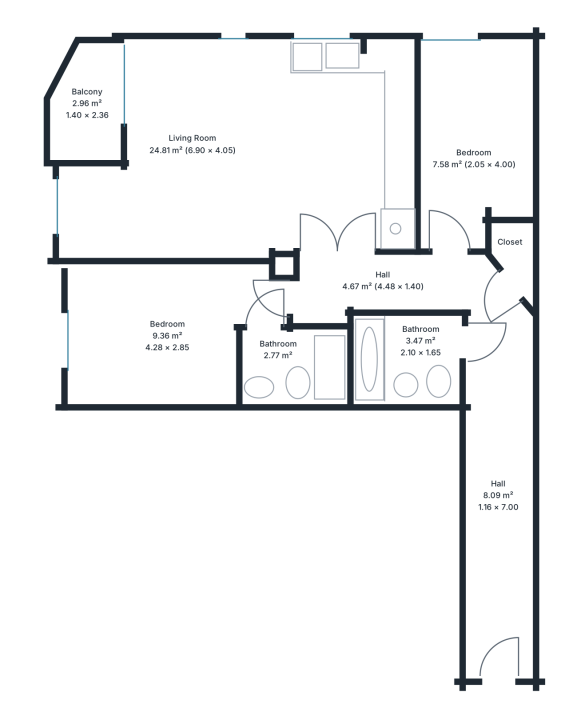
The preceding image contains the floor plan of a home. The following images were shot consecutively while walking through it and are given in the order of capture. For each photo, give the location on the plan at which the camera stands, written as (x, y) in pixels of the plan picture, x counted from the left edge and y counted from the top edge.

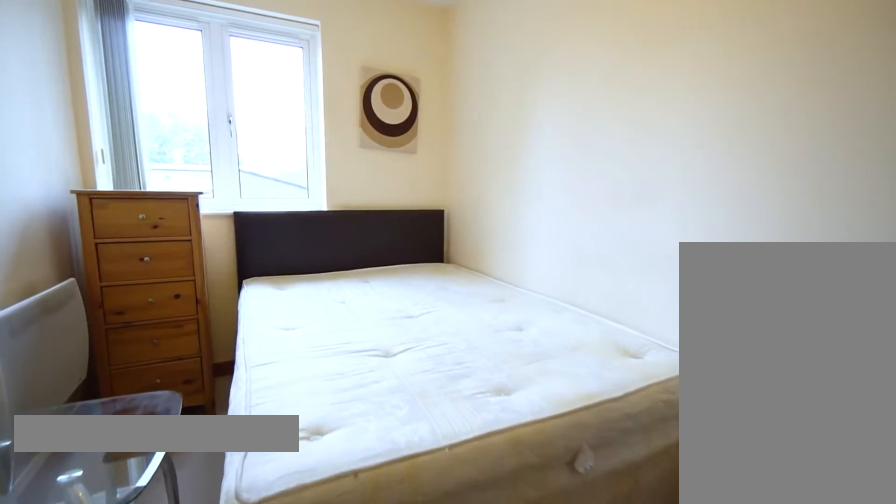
(455, 184)
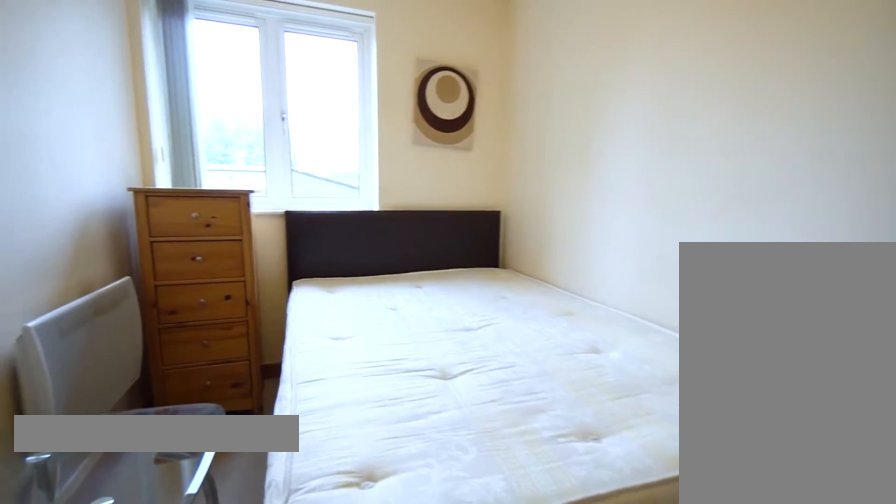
(455, 175)
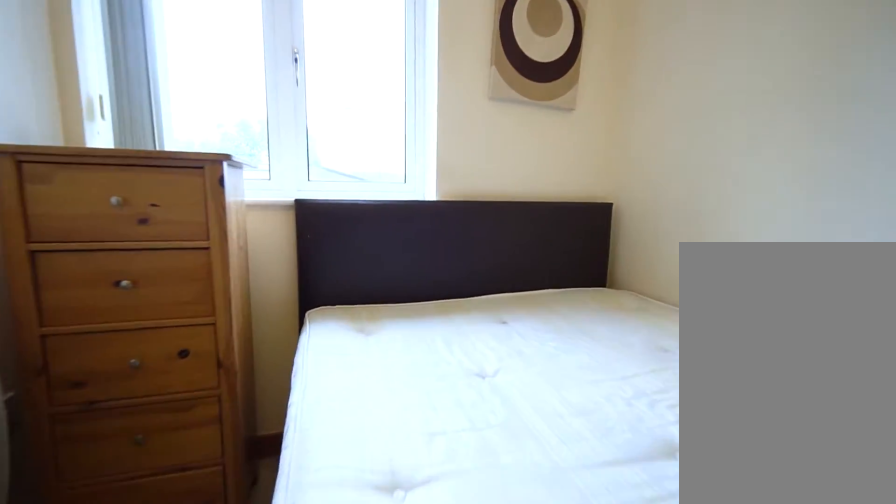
(455, 129)
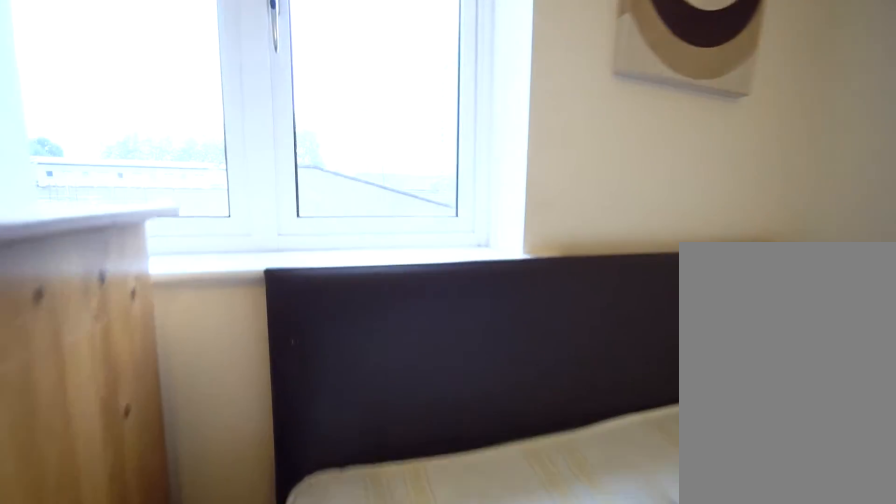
(455, 93)
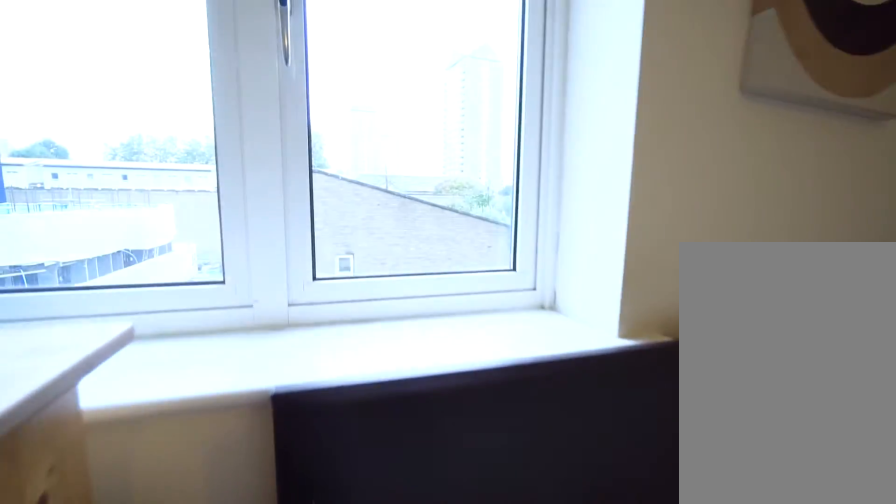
(455, 80)
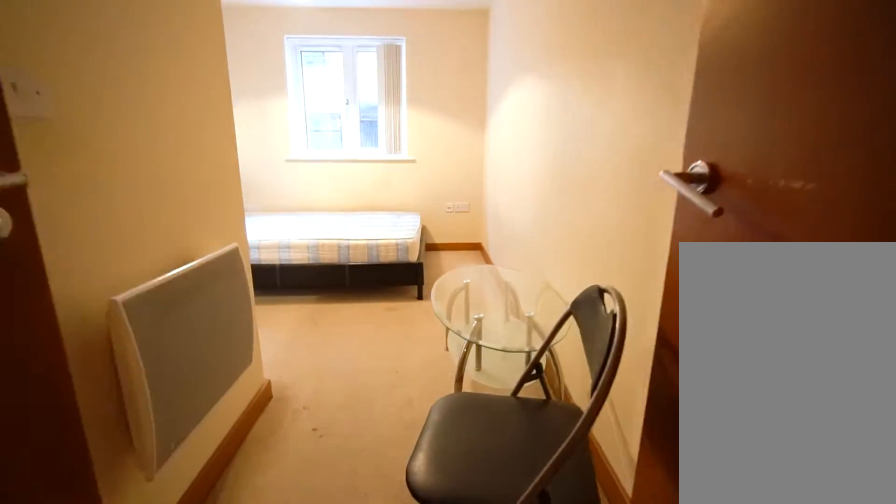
(292, 294)
